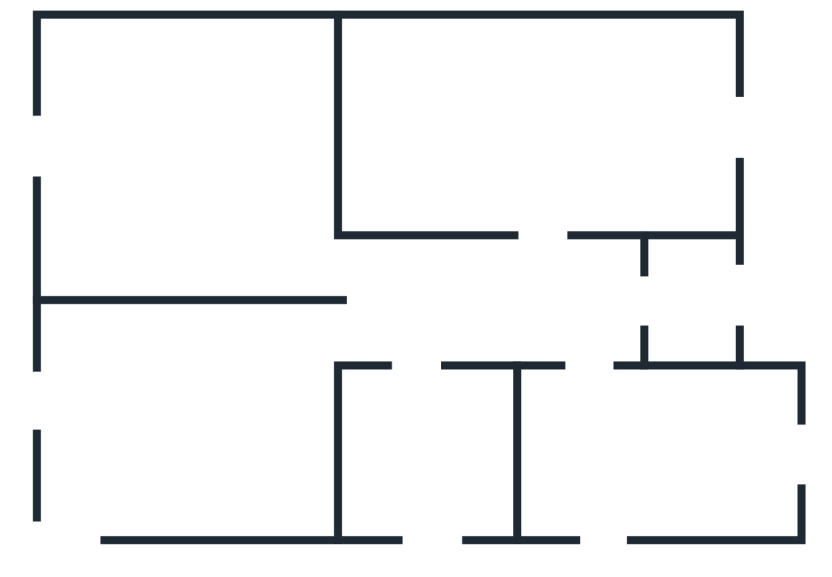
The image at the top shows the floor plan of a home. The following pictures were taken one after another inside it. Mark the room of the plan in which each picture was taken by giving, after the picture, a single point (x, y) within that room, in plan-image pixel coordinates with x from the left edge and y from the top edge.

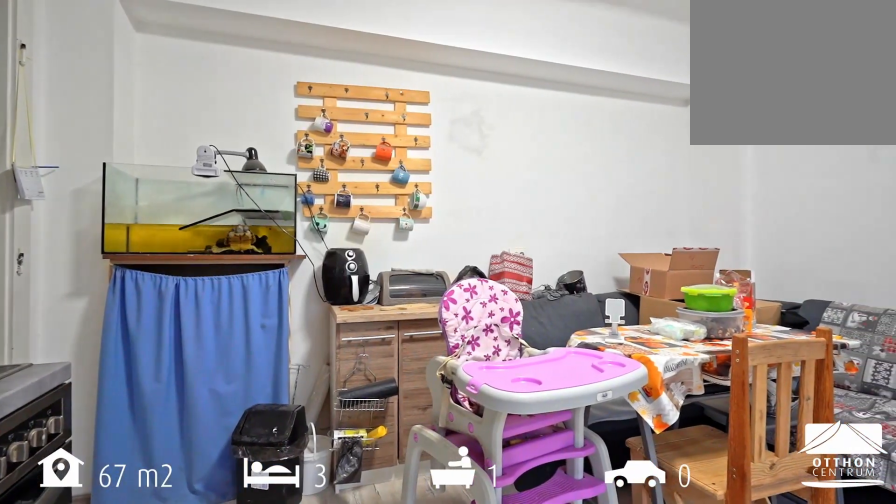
(539, 128)
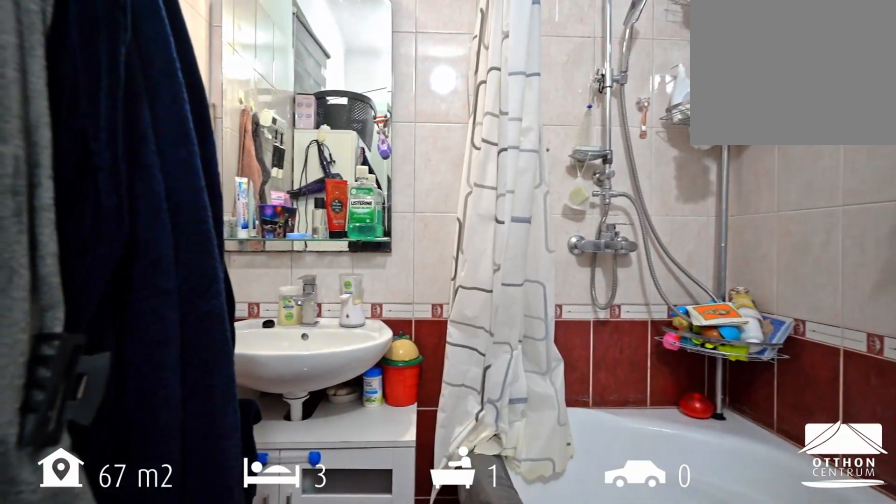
(436, 458)
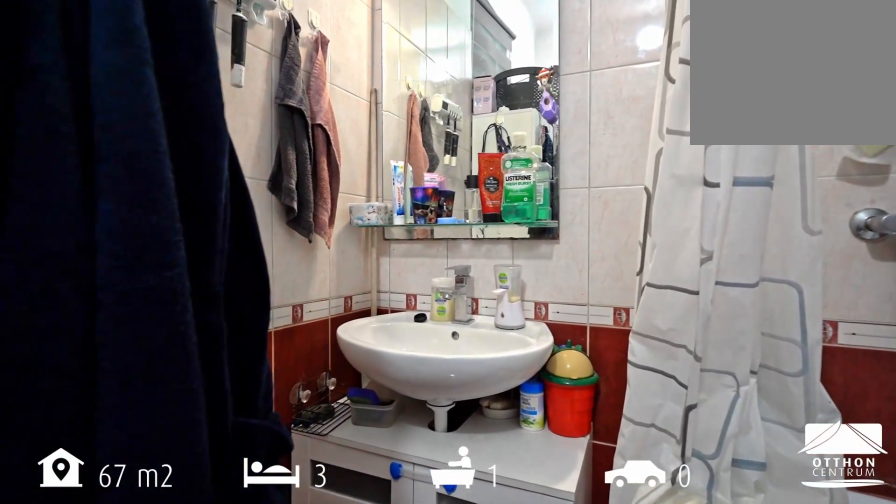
(436, 458)
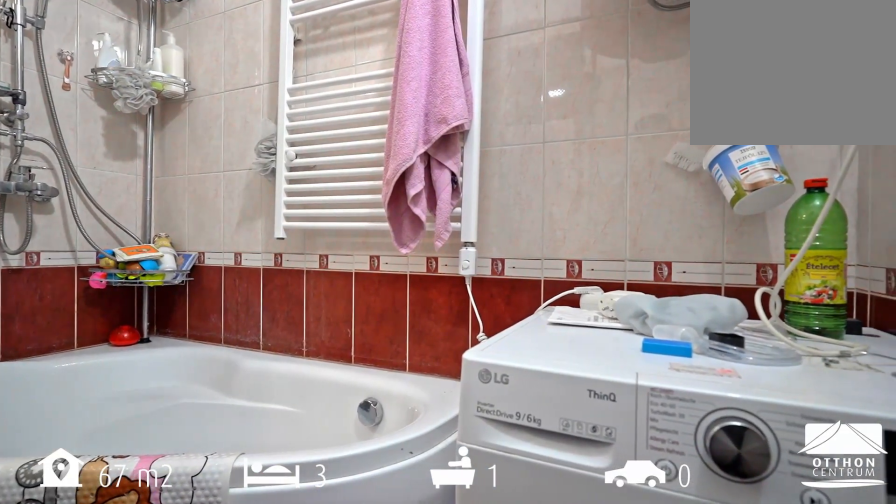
(436, 457)
